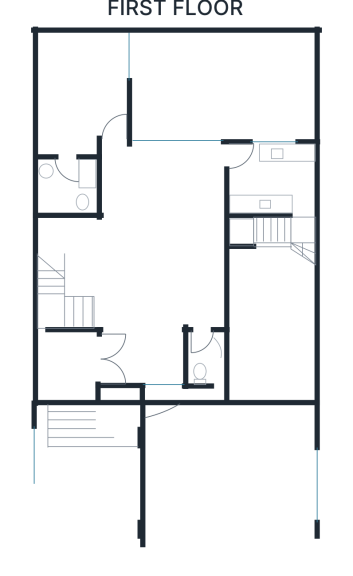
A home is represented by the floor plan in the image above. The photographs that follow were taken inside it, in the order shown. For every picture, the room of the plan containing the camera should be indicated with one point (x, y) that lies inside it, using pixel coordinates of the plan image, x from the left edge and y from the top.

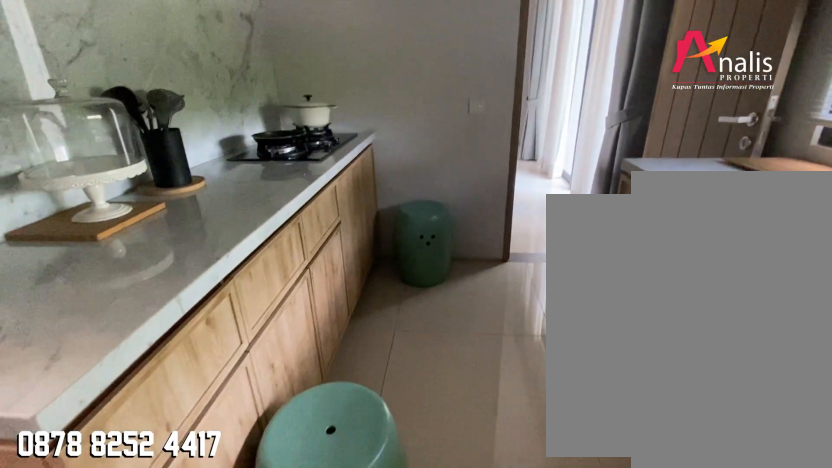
(271, 180)
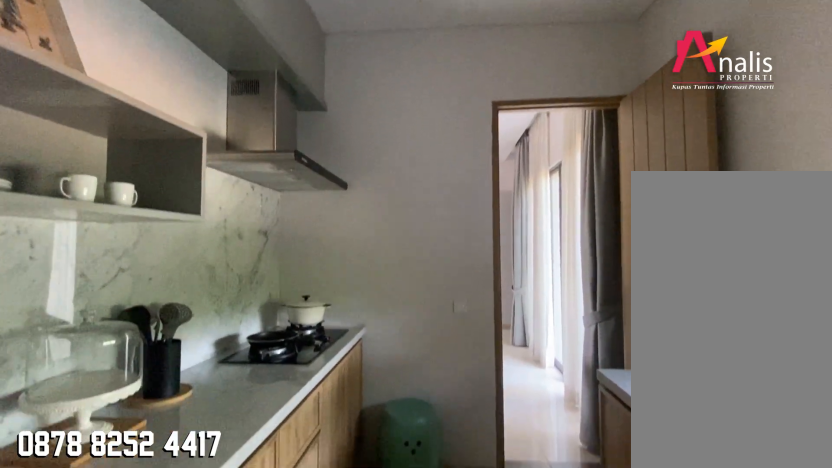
(271, 180)
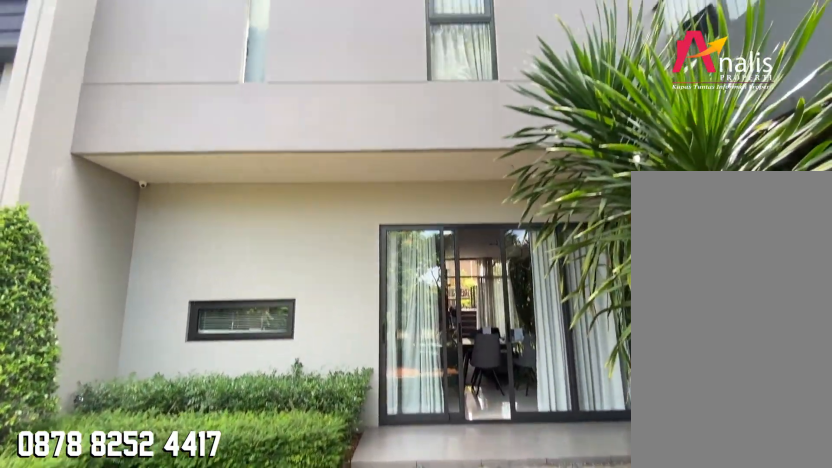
(226, 75)
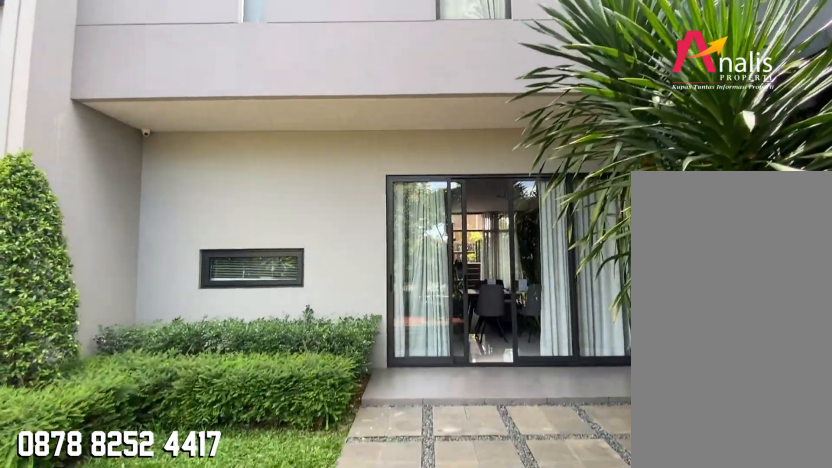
(226, 75)
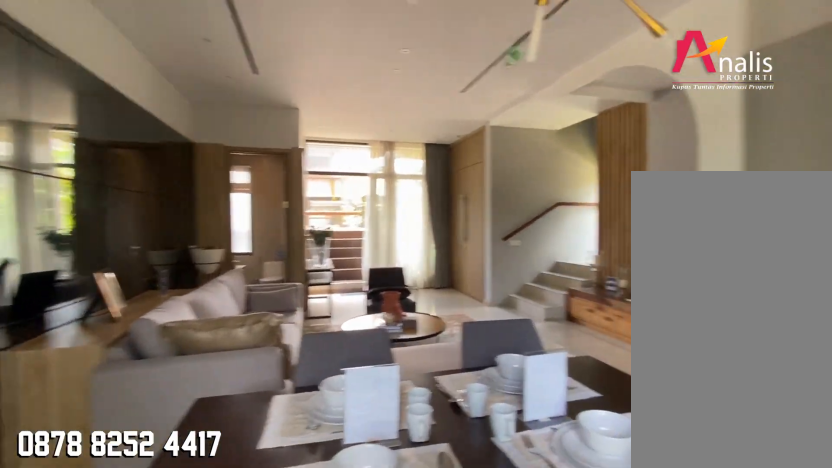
(145, 262)
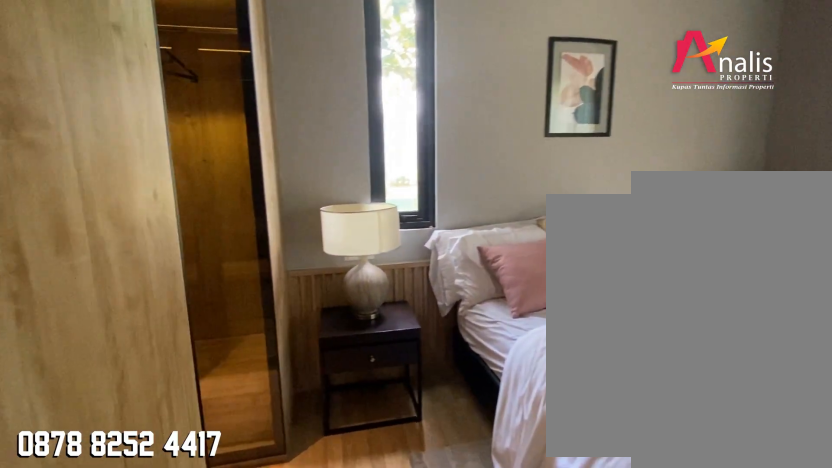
(78, 120)
